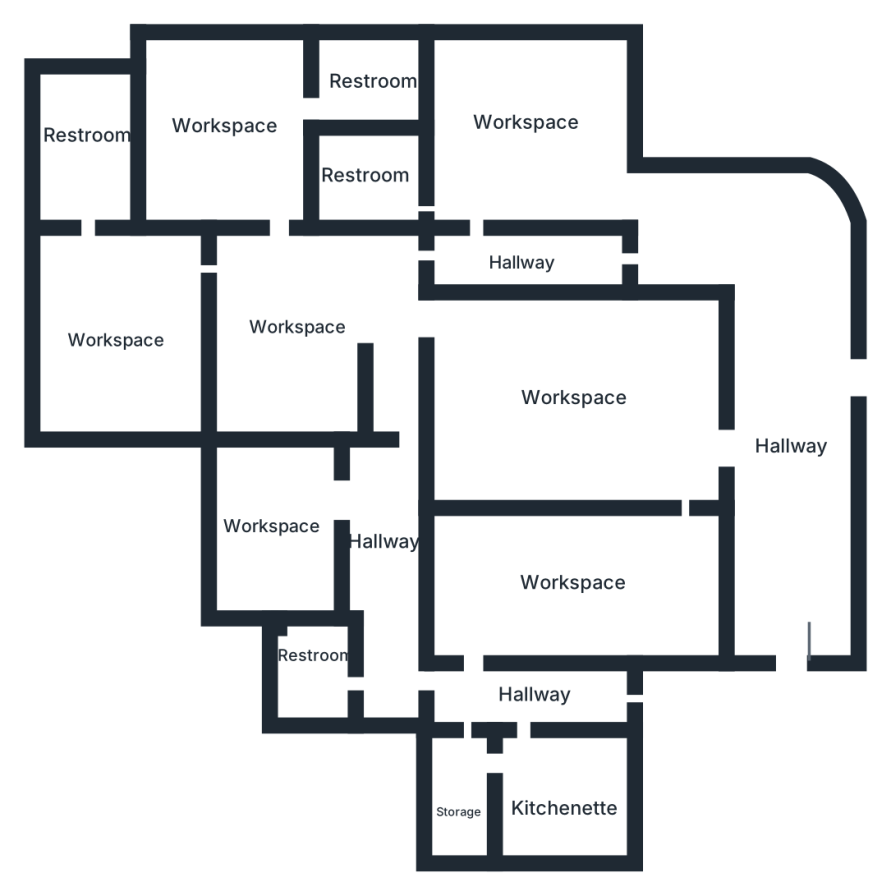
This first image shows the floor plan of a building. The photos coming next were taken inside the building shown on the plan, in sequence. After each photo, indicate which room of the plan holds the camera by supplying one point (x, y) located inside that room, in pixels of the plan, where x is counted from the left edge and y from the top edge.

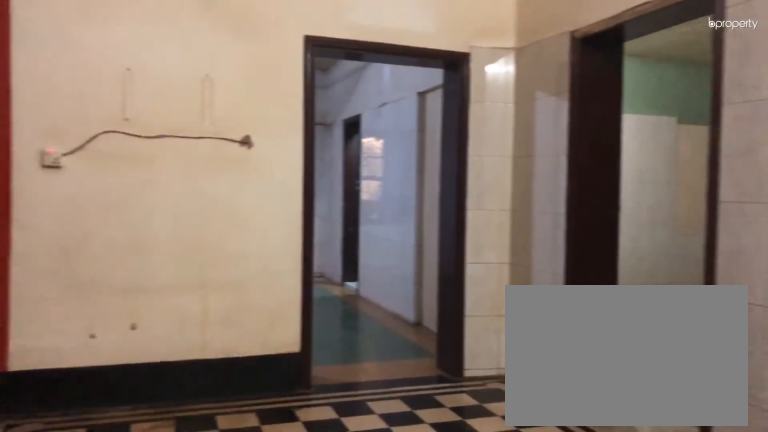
(307, 343)
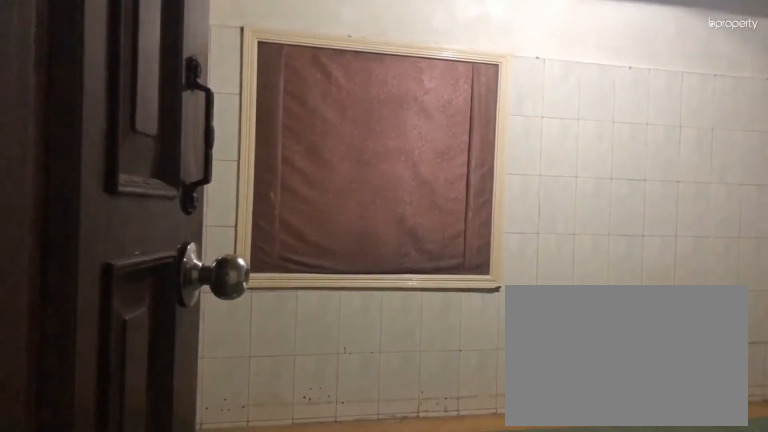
(119, 327)
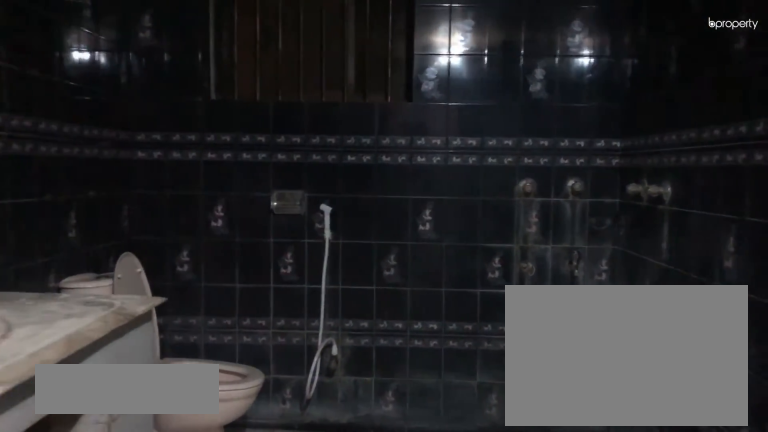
(83, 142)
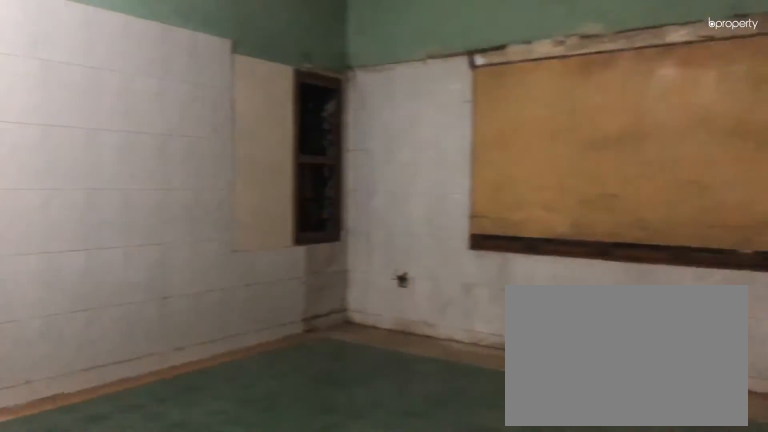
(231, 133)
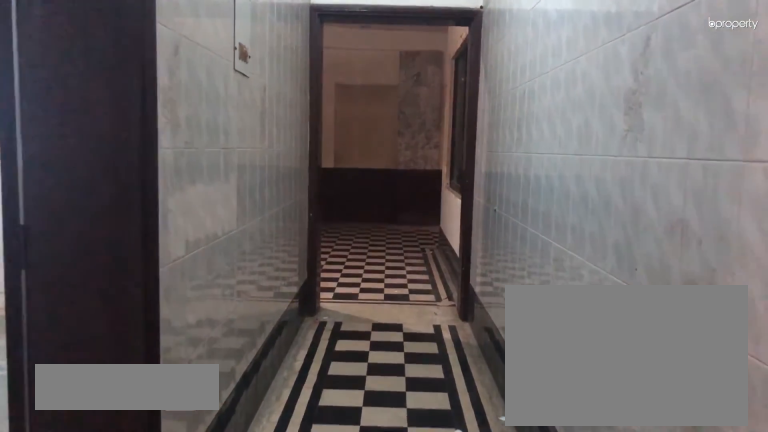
(510, 260)
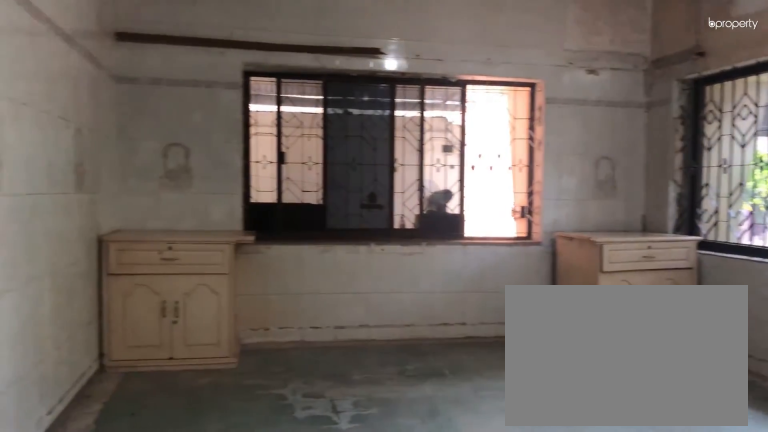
(520, 130)
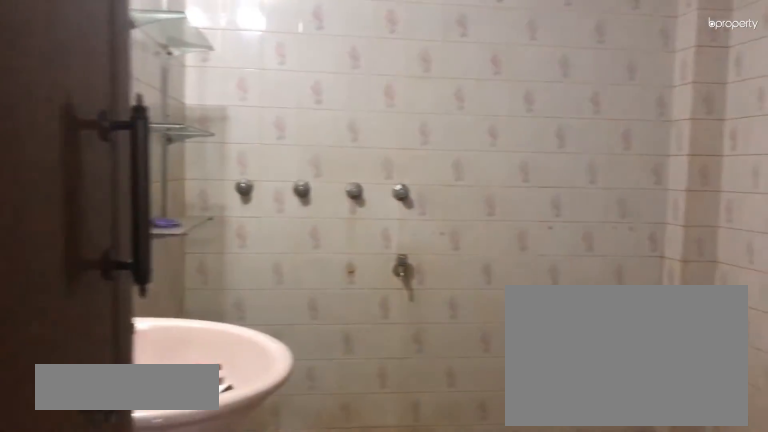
(367, 177)
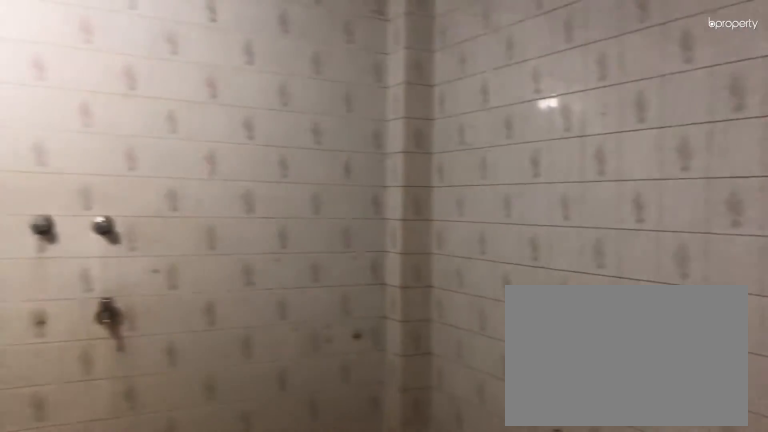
(367, 177)
